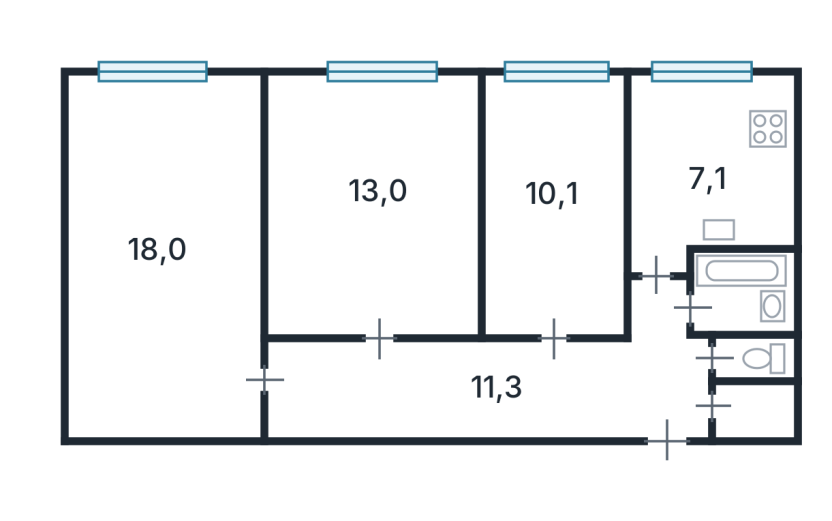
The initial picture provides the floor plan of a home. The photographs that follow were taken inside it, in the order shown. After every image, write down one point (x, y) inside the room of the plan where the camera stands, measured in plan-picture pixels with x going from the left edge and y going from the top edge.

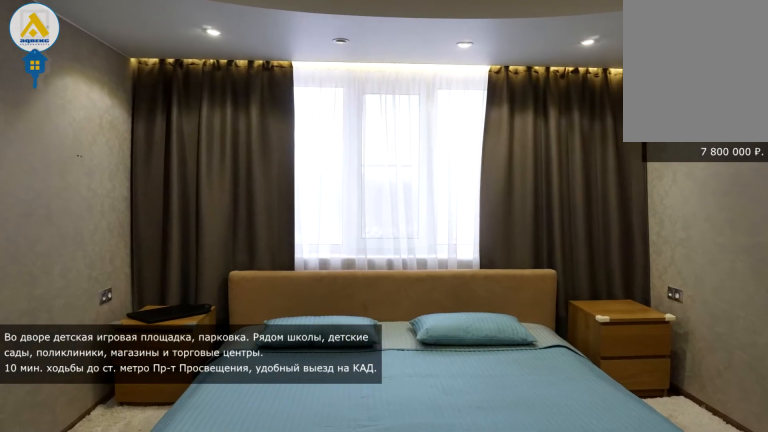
(379, 191)
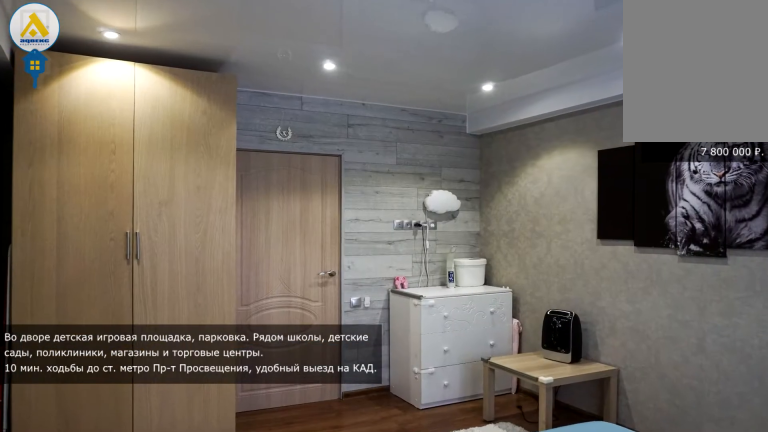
(379, 190)
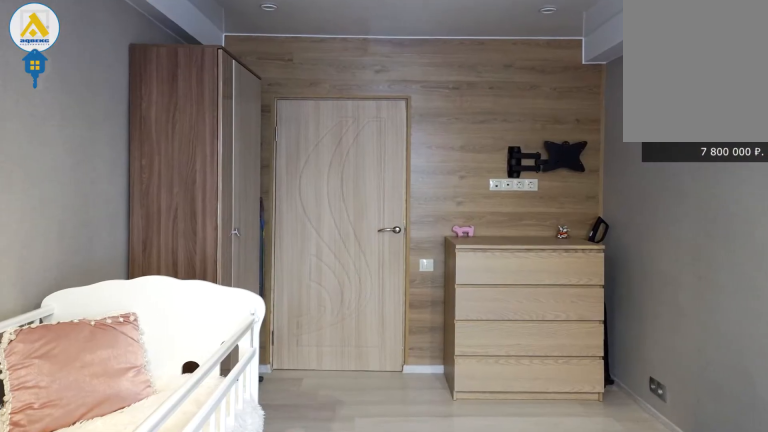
(554, 192)
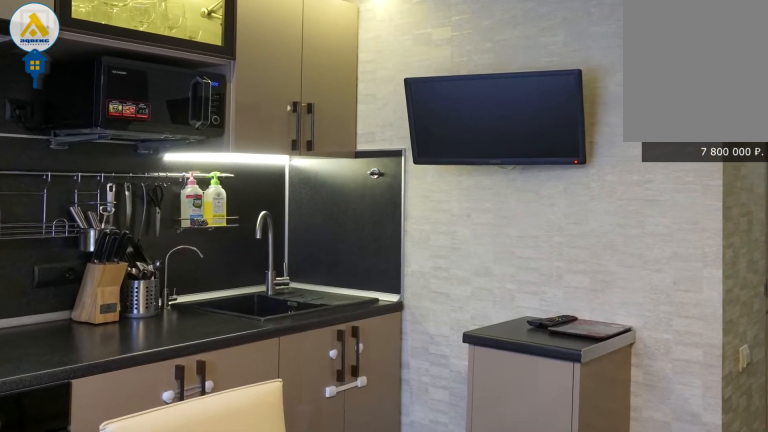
(712, 162)
